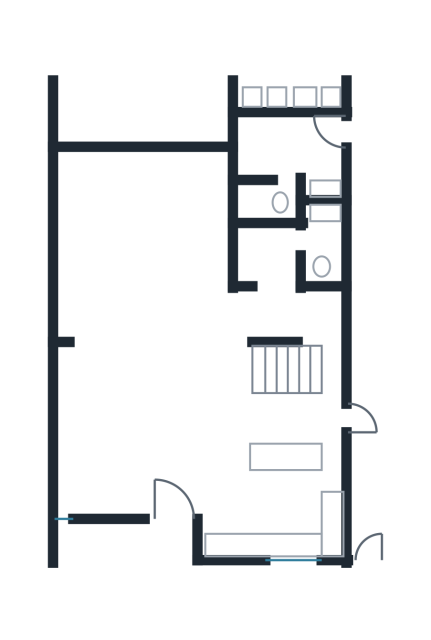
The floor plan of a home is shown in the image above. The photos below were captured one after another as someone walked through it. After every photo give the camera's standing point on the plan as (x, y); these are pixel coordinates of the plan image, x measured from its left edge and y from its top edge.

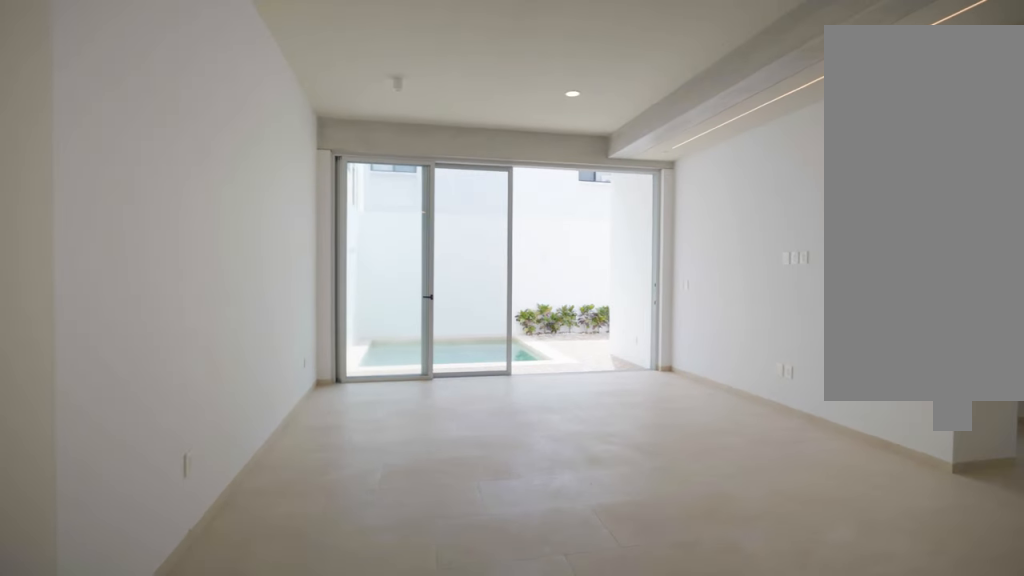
(130, 330)
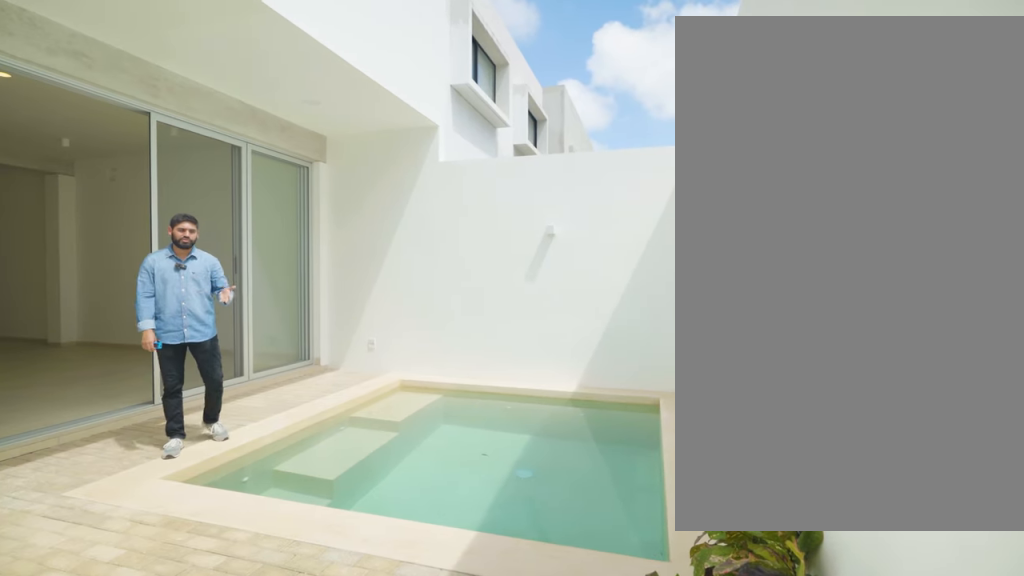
(225, 63)
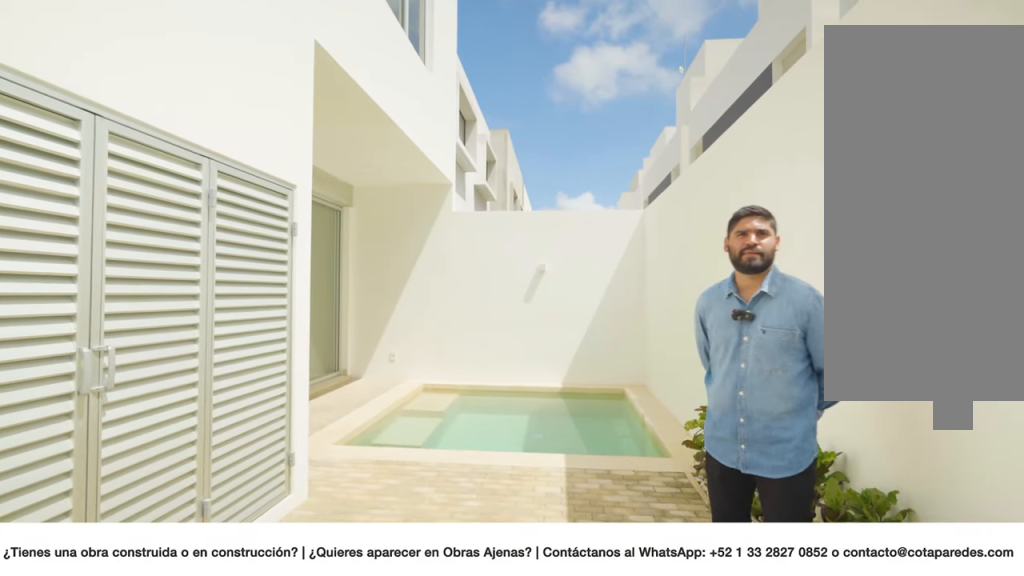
(367, 83)
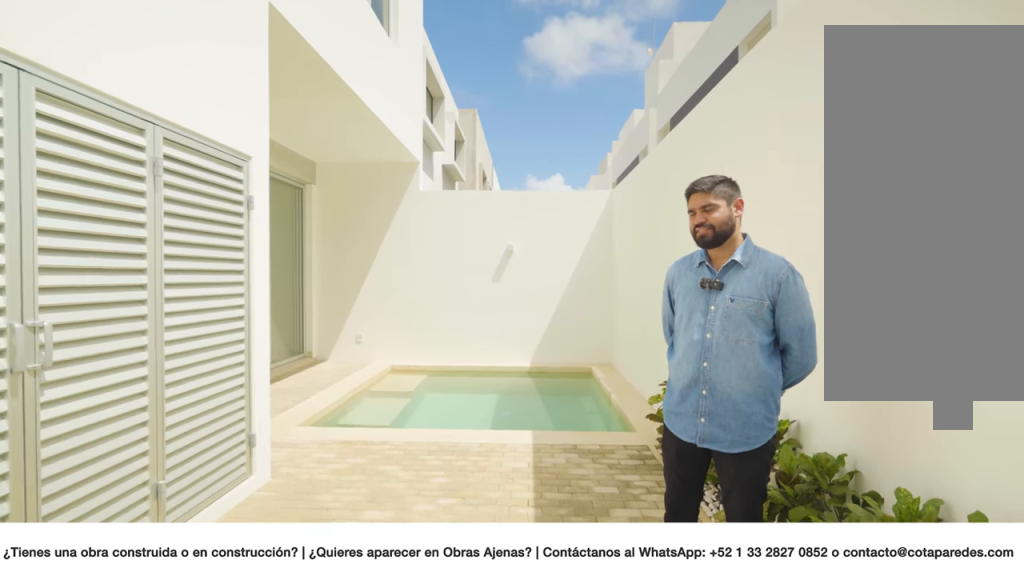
(367, 68)
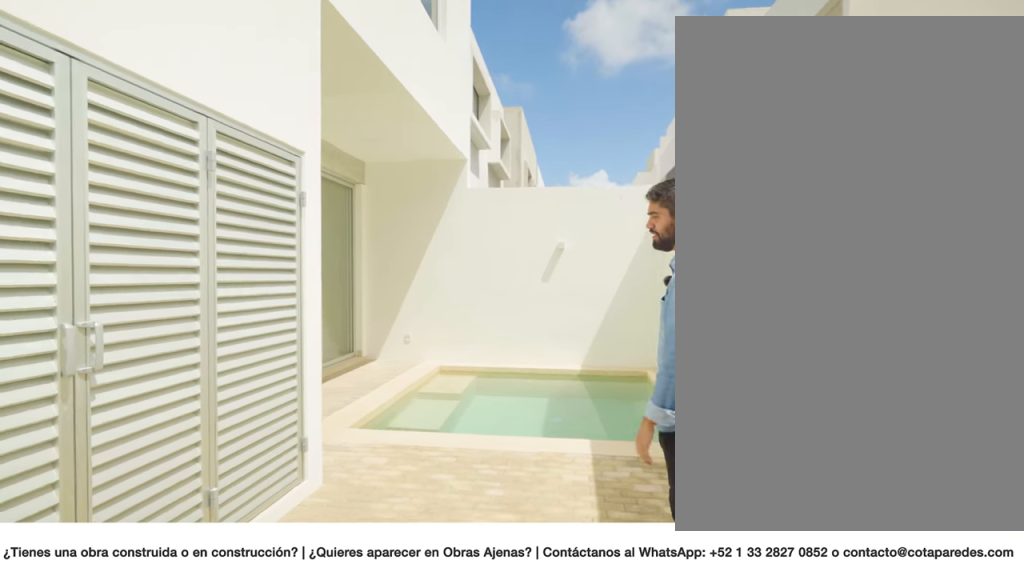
(367, 68)
